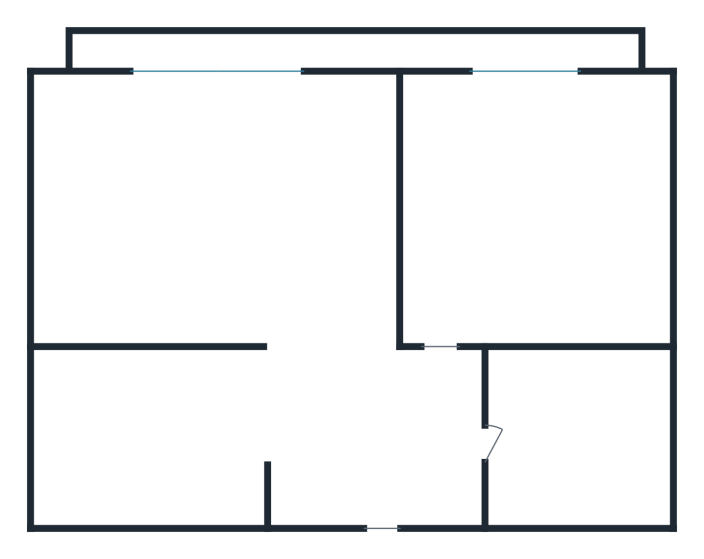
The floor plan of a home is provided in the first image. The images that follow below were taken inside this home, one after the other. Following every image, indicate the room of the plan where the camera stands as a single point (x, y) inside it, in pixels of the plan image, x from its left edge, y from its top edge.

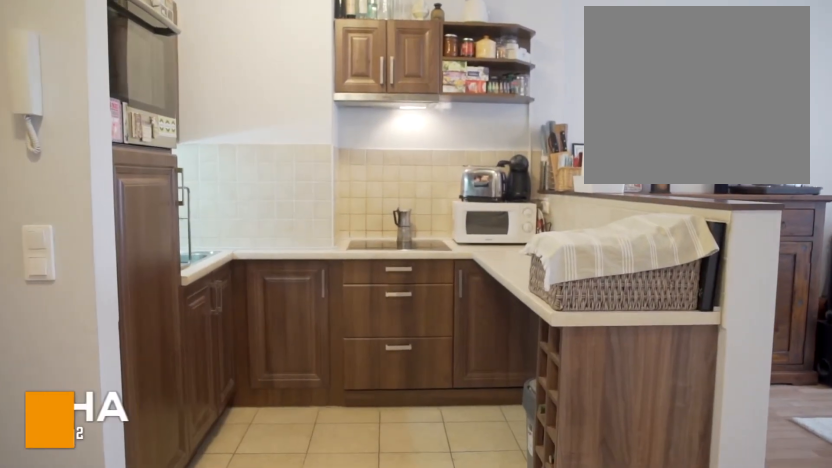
(477, 452)
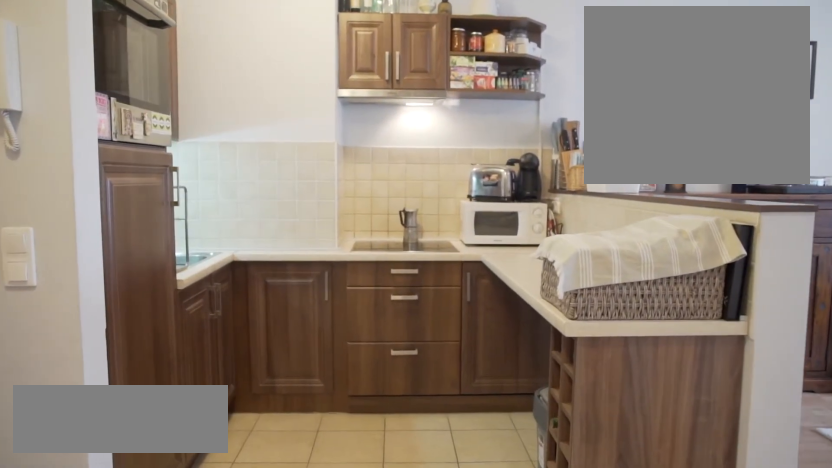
(453, 451)
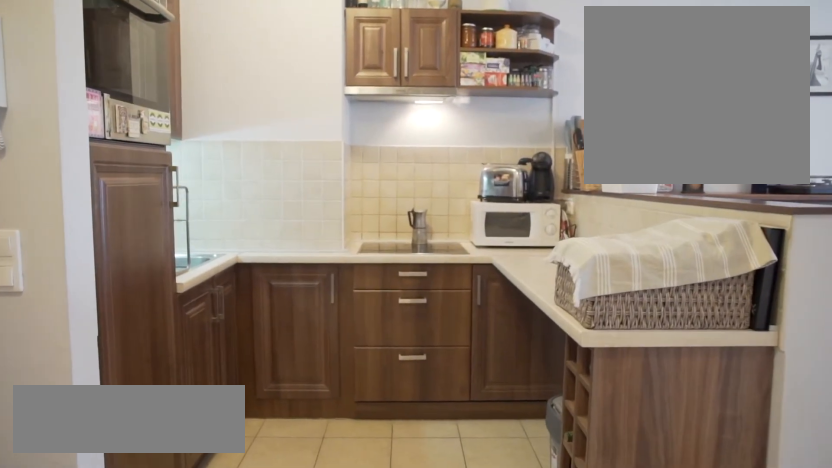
(432, 451)
